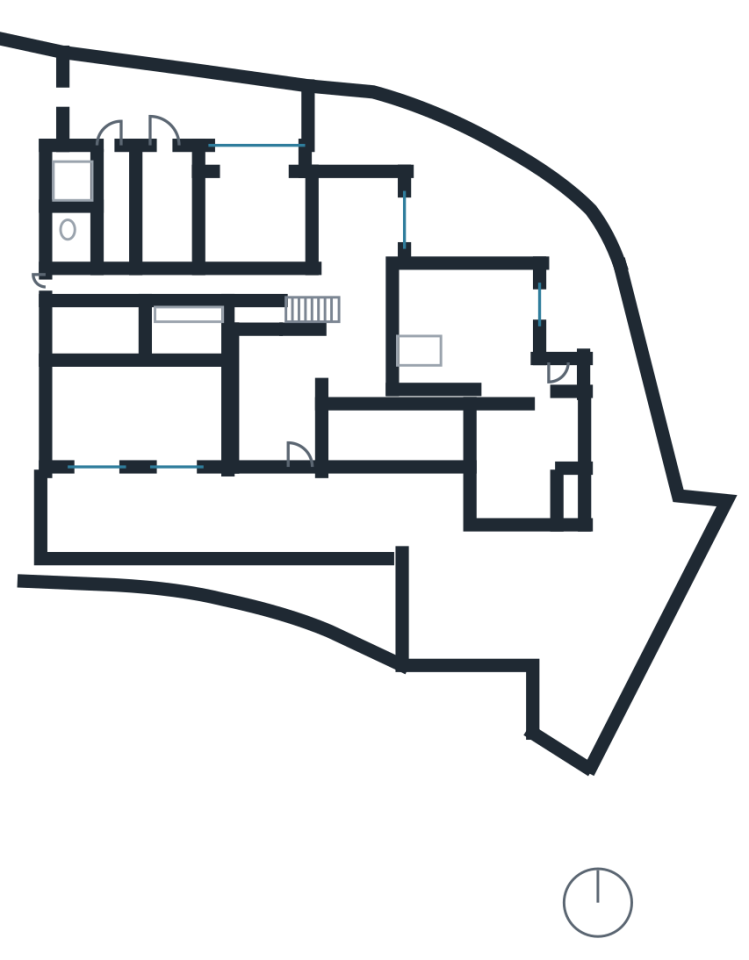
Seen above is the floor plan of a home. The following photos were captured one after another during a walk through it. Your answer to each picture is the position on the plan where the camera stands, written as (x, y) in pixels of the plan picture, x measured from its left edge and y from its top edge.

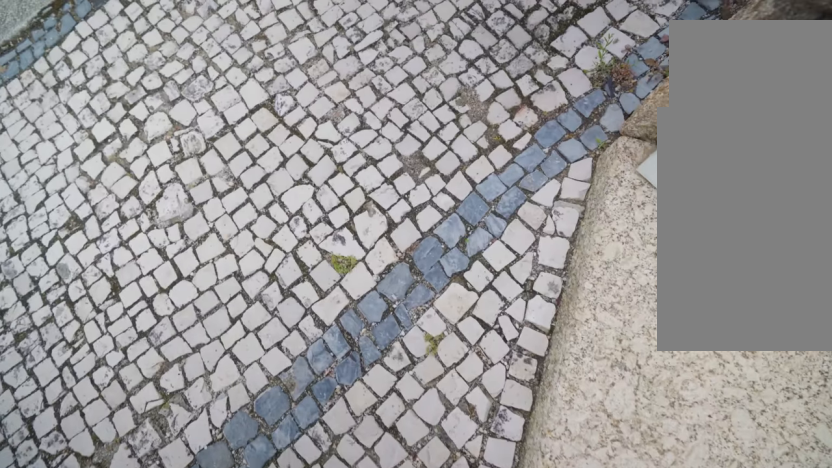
(428, 658)
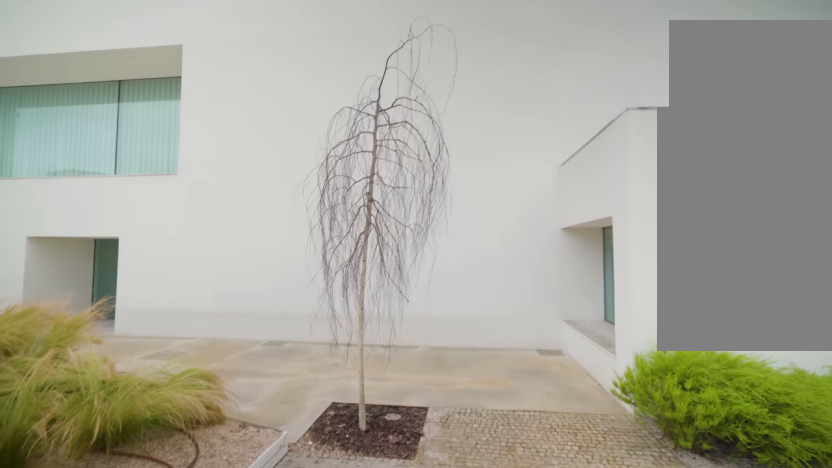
(425, 616)
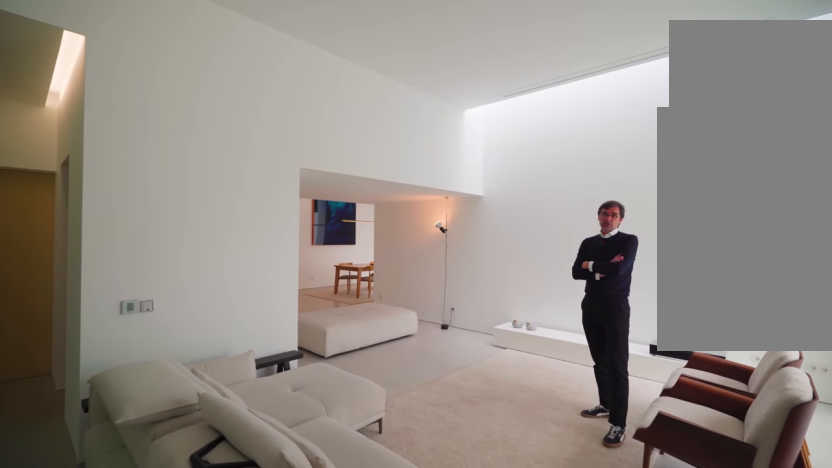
(486, 385)
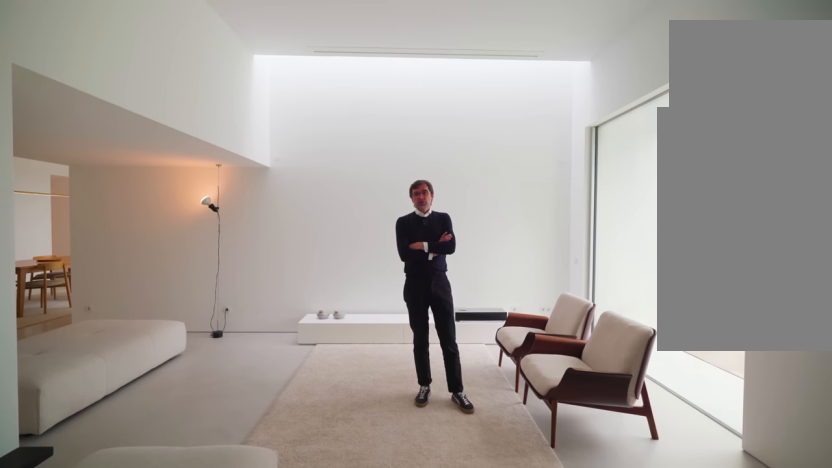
(494, 341)
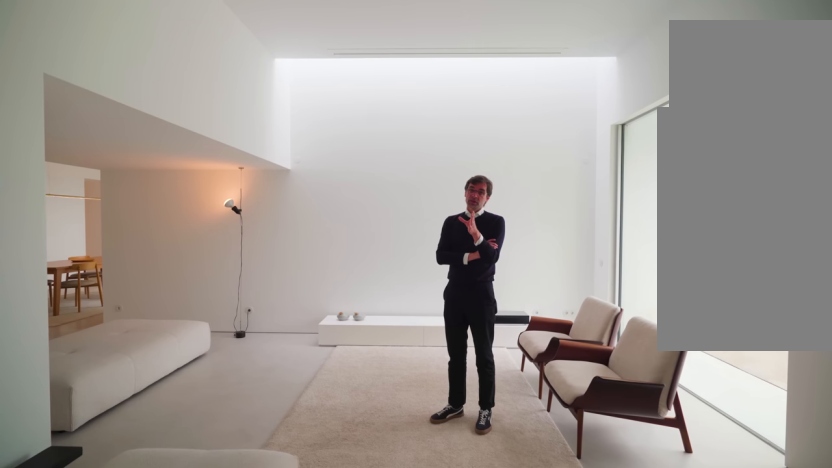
(495, 340)
